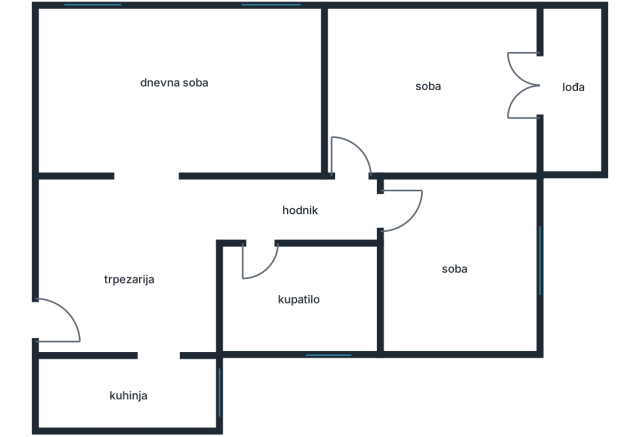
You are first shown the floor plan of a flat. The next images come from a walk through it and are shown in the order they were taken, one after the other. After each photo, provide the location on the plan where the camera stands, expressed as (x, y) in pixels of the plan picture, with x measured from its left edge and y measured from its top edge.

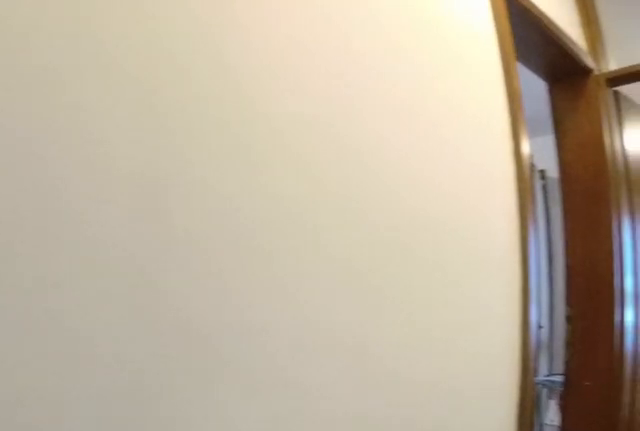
(259, 228)
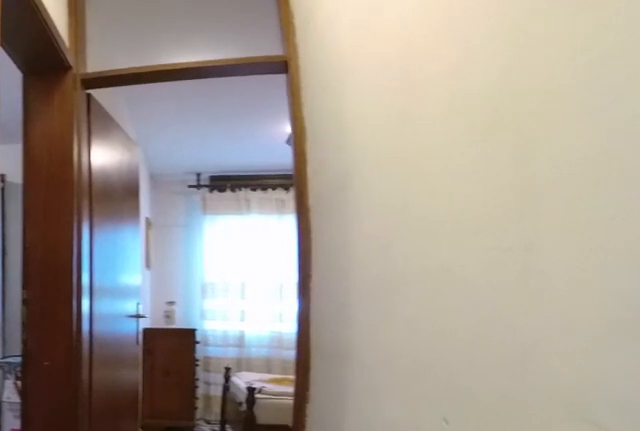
(263, 215)
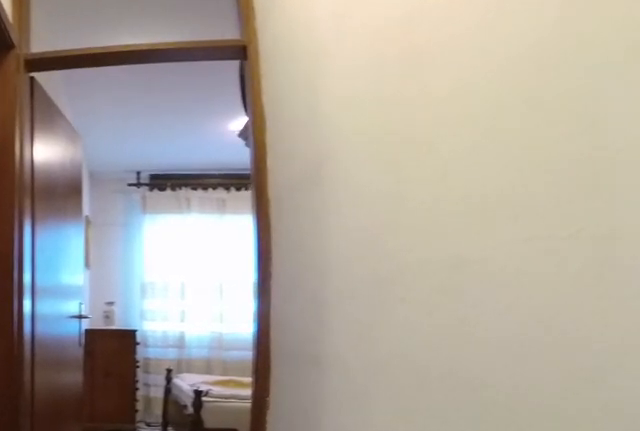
(272, 215)
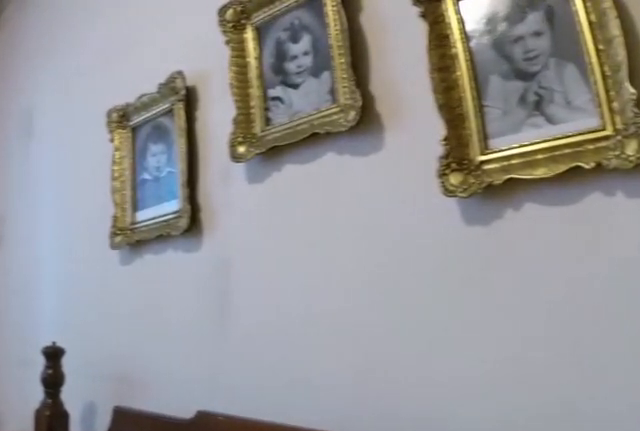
(395, 300)
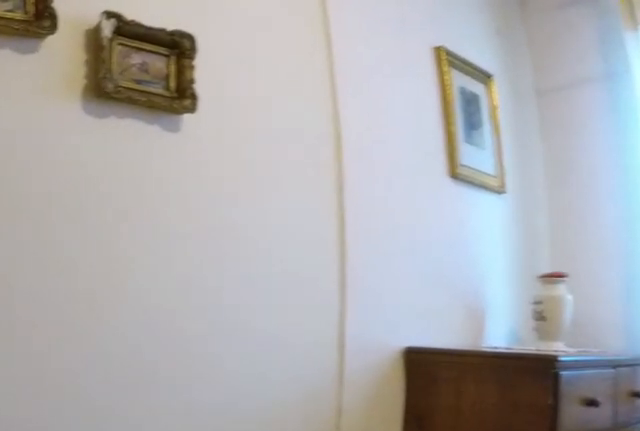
(408, 308)
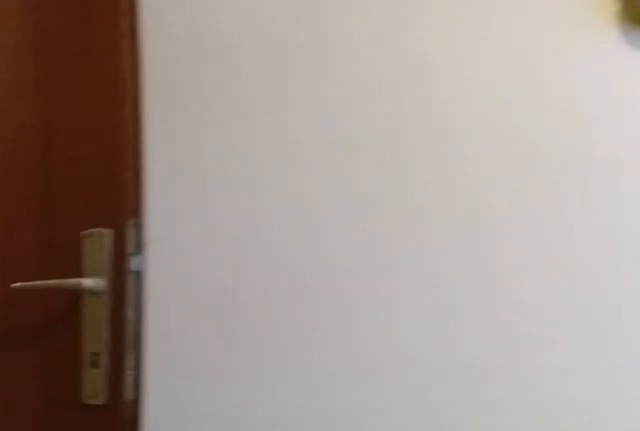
(418, 284)
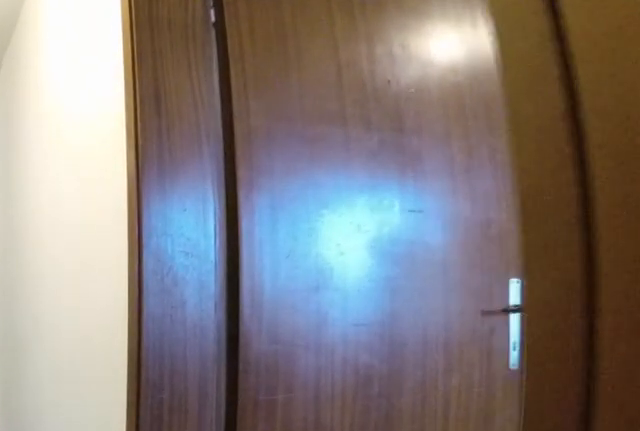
(386, 218)
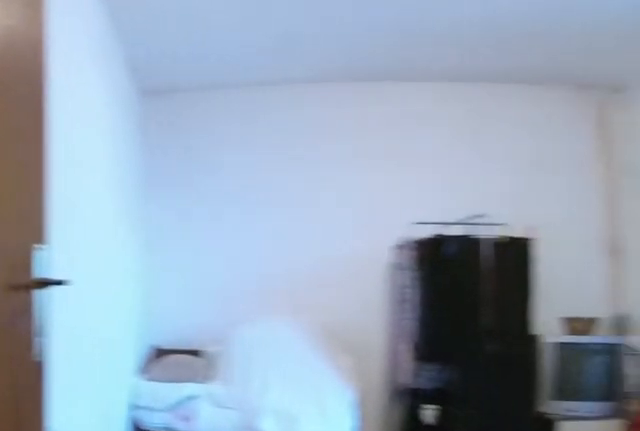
(363, 208)
